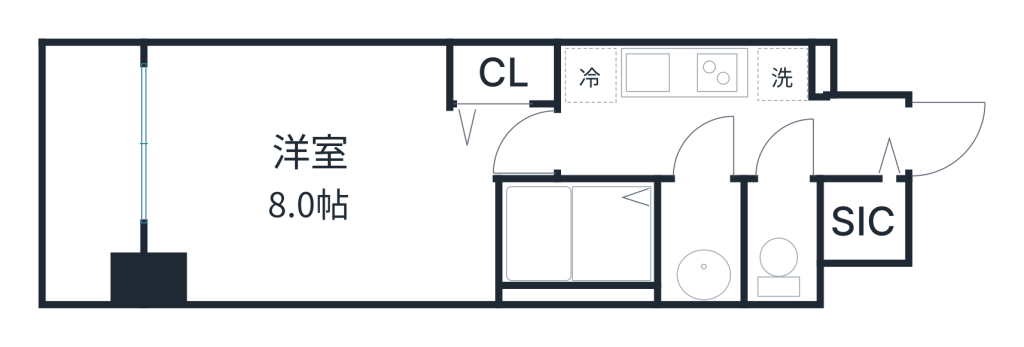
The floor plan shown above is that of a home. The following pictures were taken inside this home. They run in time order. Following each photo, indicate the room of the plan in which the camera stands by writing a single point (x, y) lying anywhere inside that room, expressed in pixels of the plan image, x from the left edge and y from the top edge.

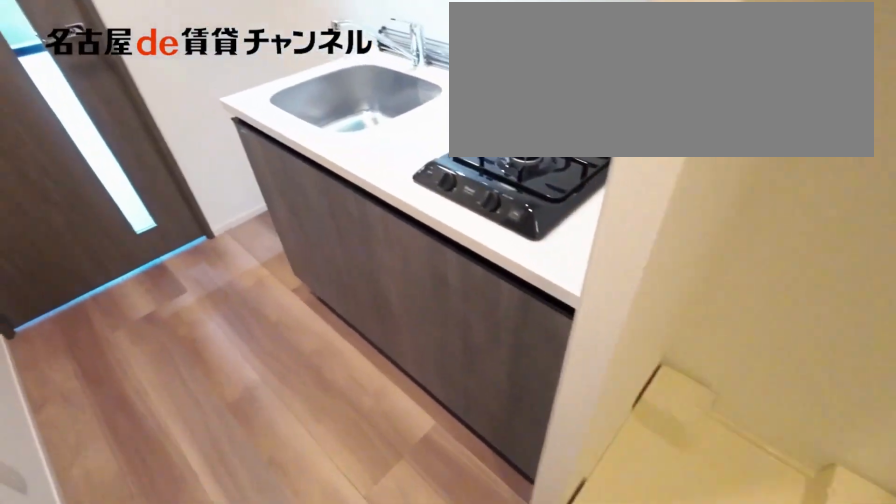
(792, 71)
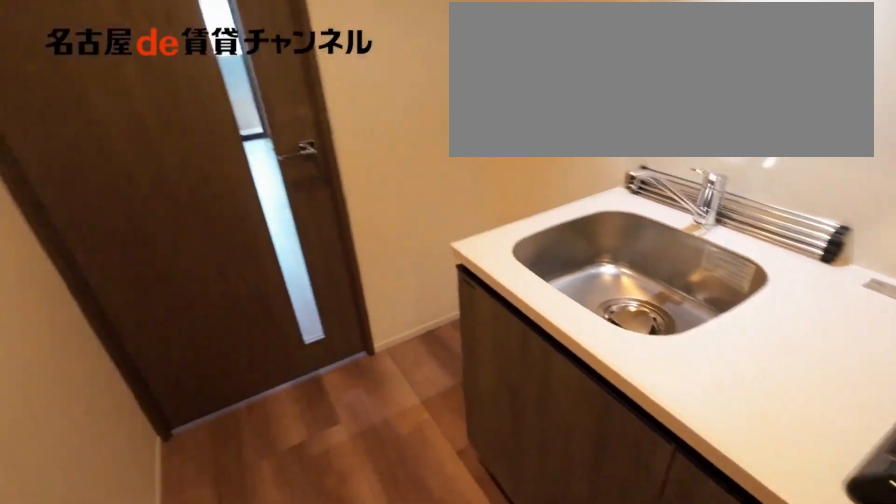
(689, 138)
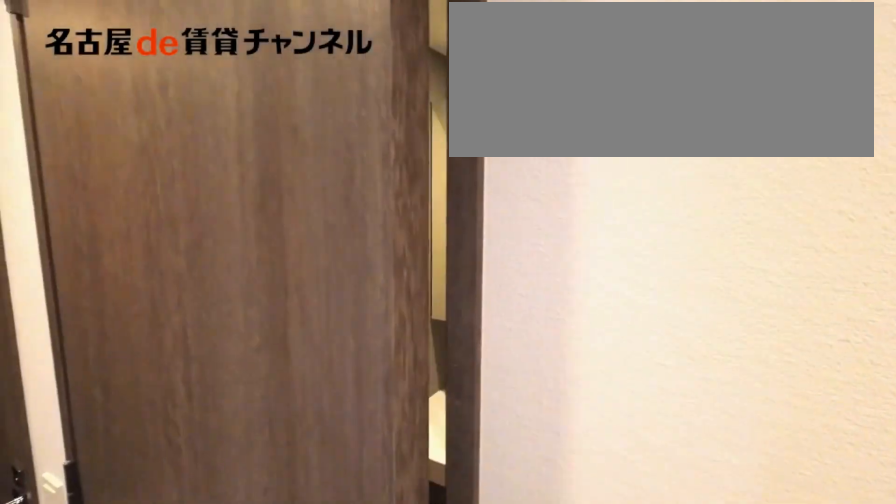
(689, 138)
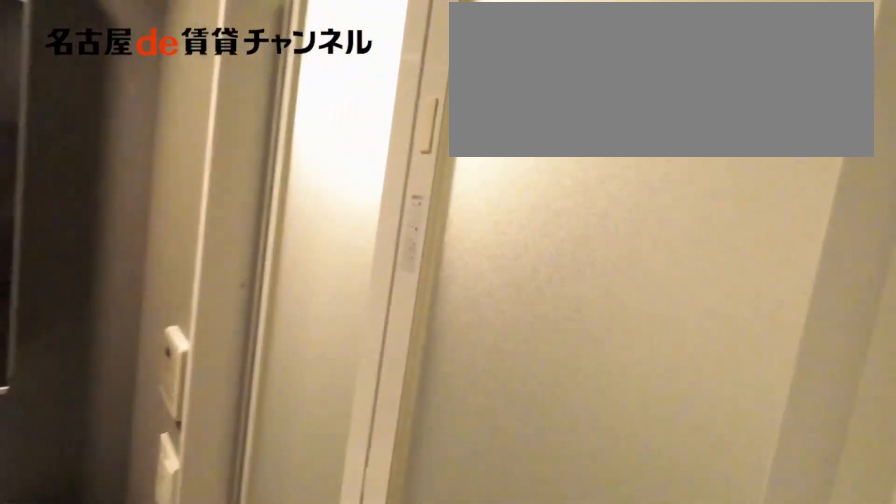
(700, 239)
